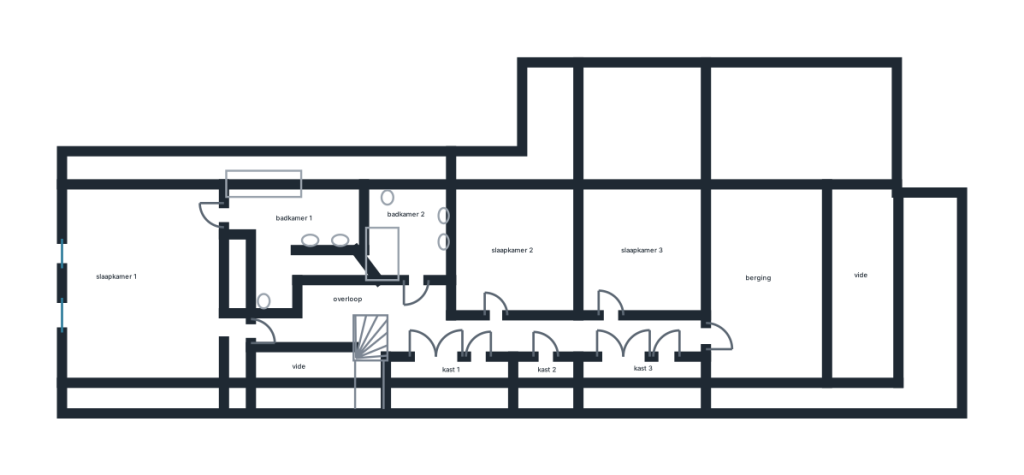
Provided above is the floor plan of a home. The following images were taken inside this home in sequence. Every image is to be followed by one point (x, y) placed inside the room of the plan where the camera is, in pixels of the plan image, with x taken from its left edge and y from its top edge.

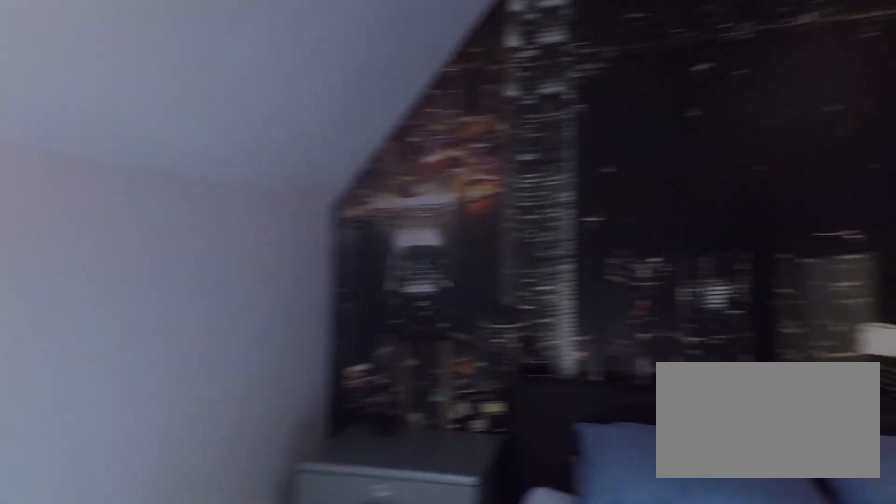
(642, 249)
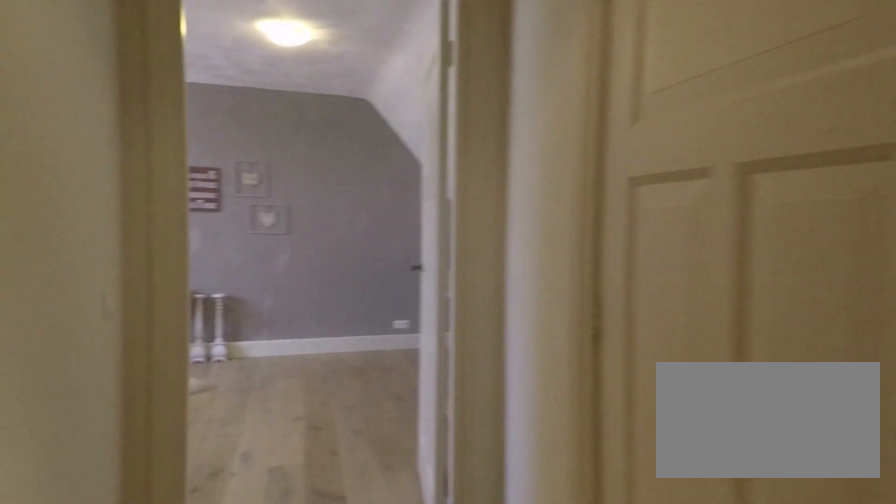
(457, 325)
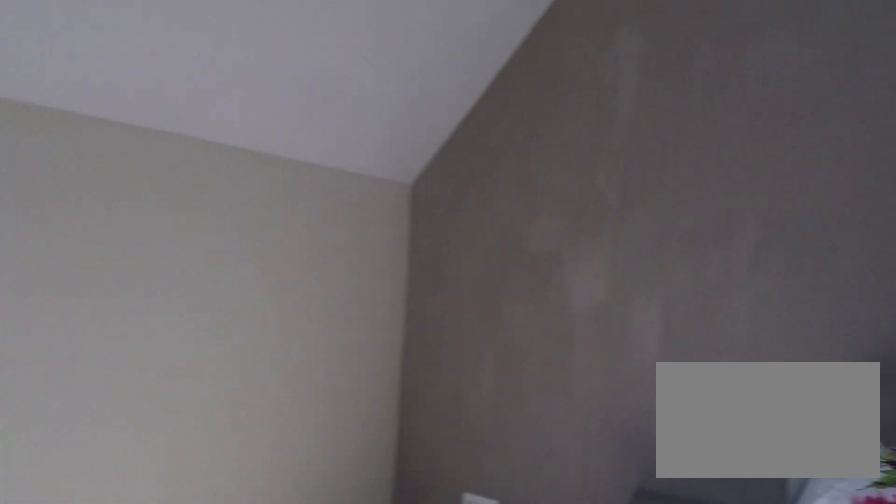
(768, 283)
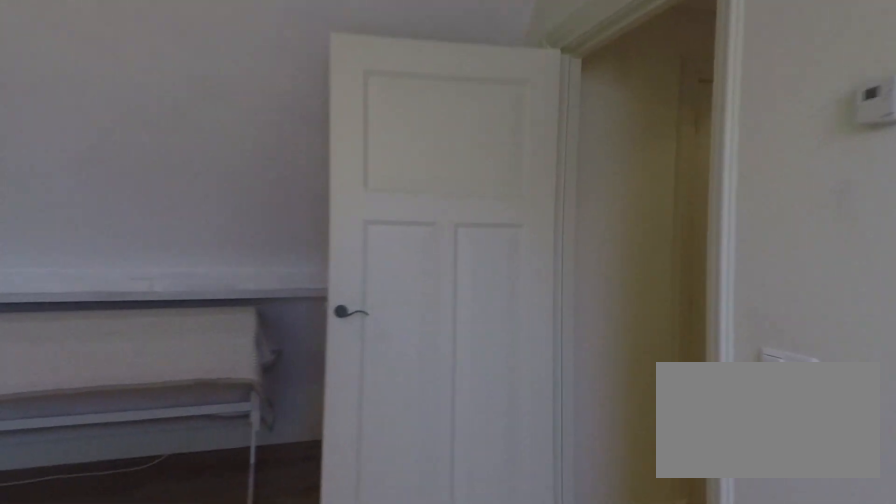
(768, 283)
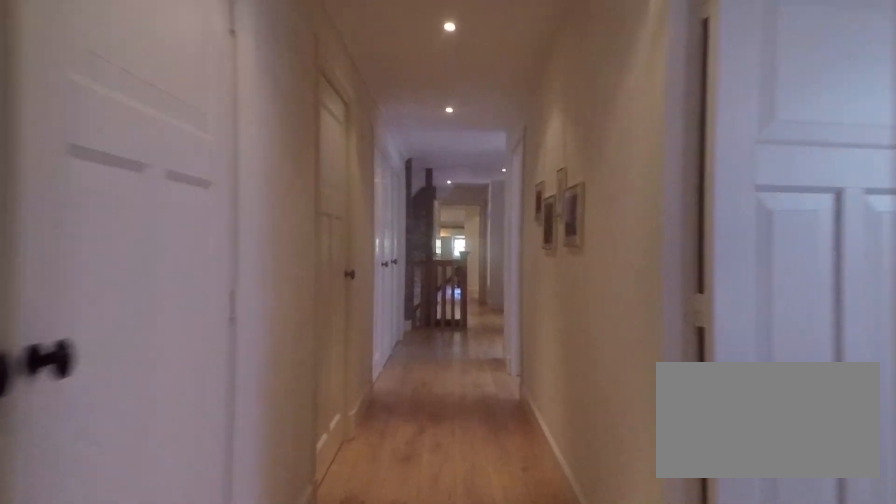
(457, 325)
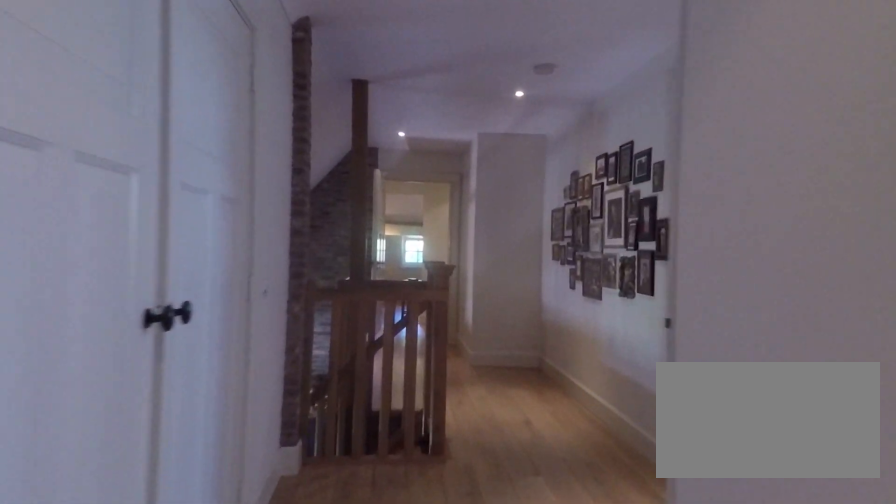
(457, 325)
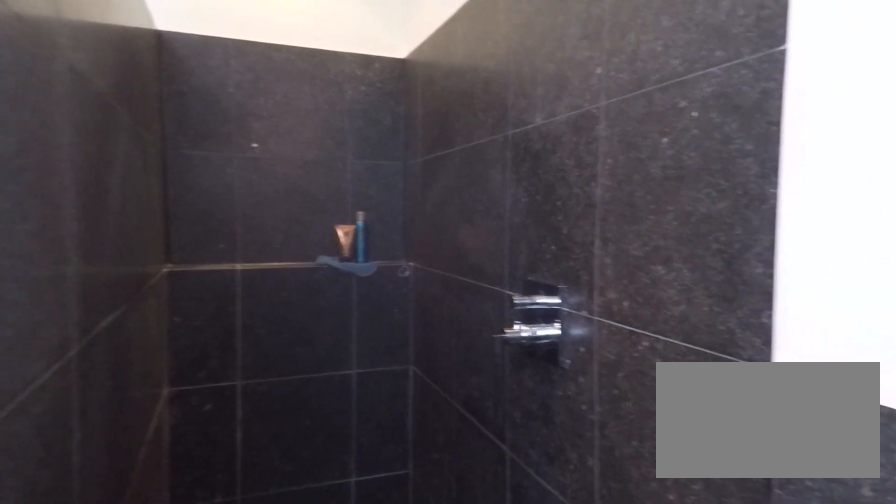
(407, 231)
